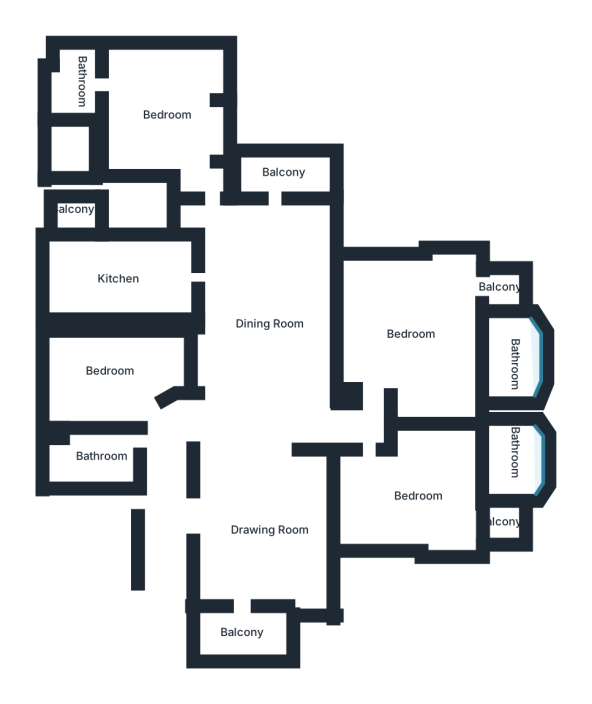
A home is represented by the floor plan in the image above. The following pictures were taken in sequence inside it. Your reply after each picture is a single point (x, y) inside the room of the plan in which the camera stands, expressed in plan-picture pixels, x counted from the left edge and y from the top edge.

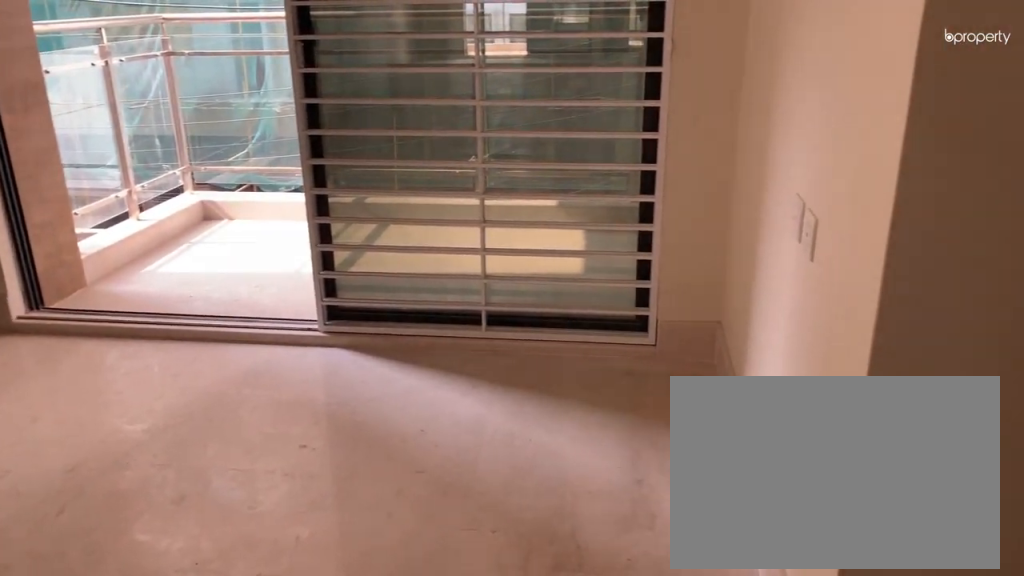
(265, 532)
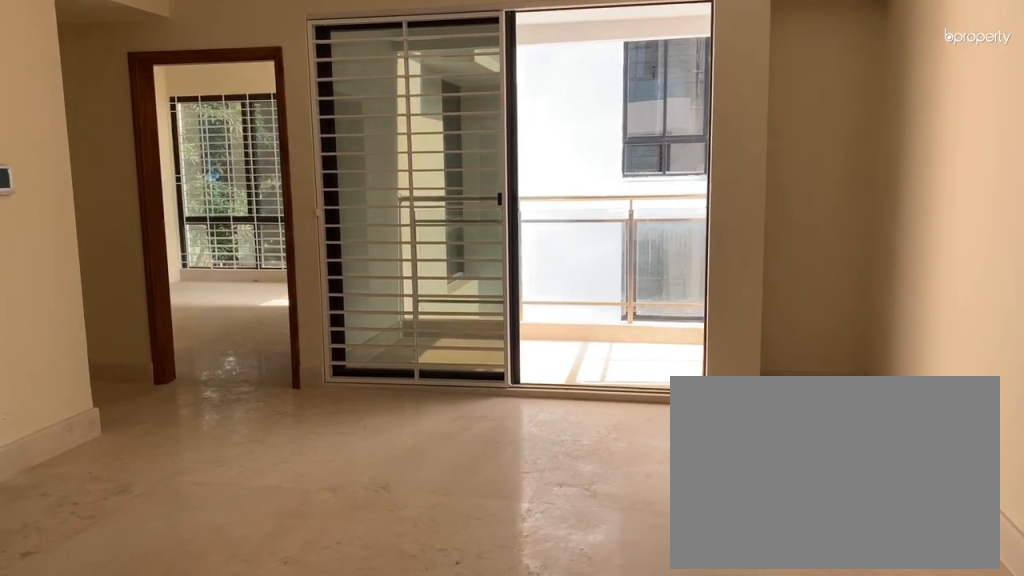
(267, 325)
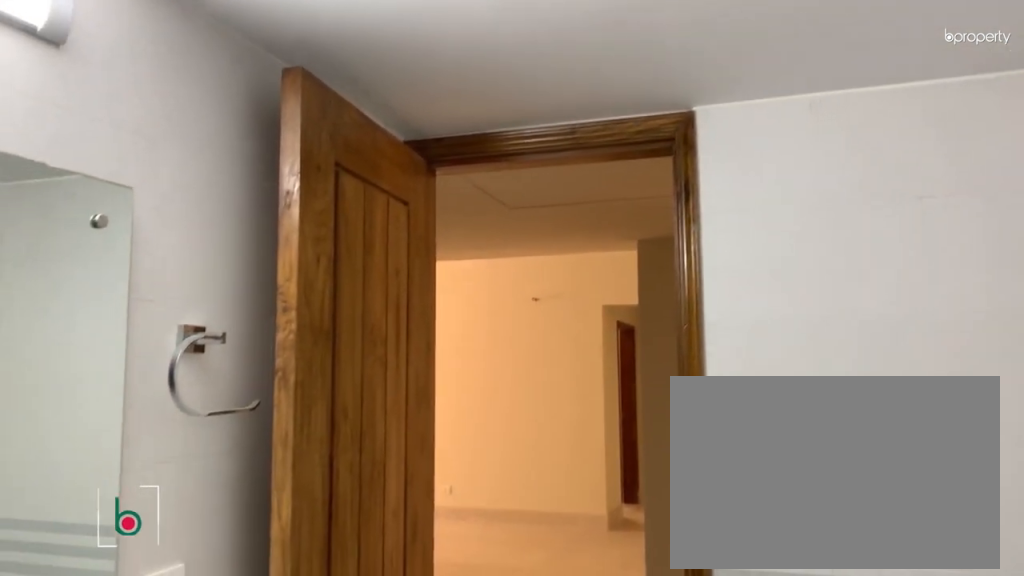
(101, 457)
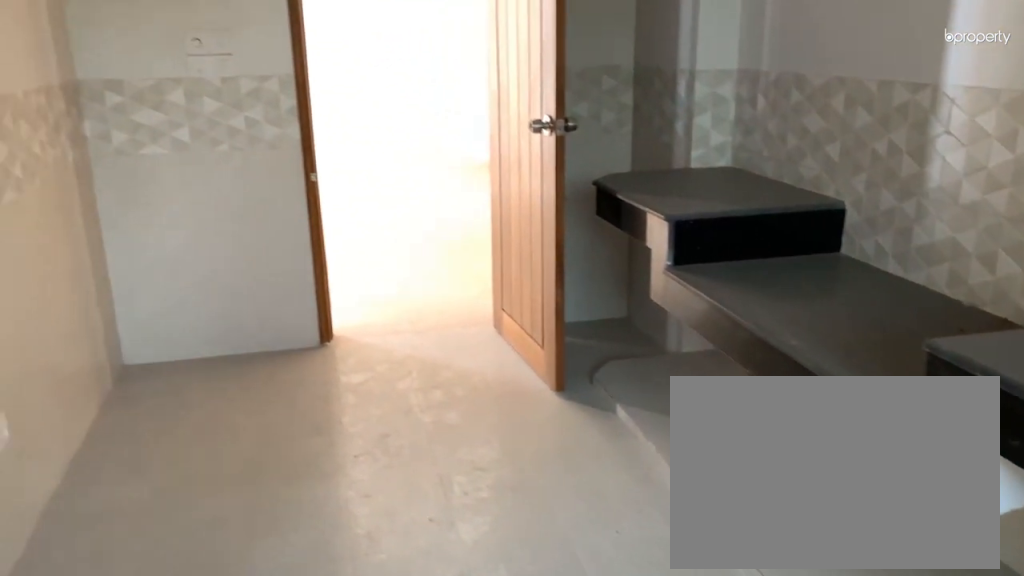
(122, 278)
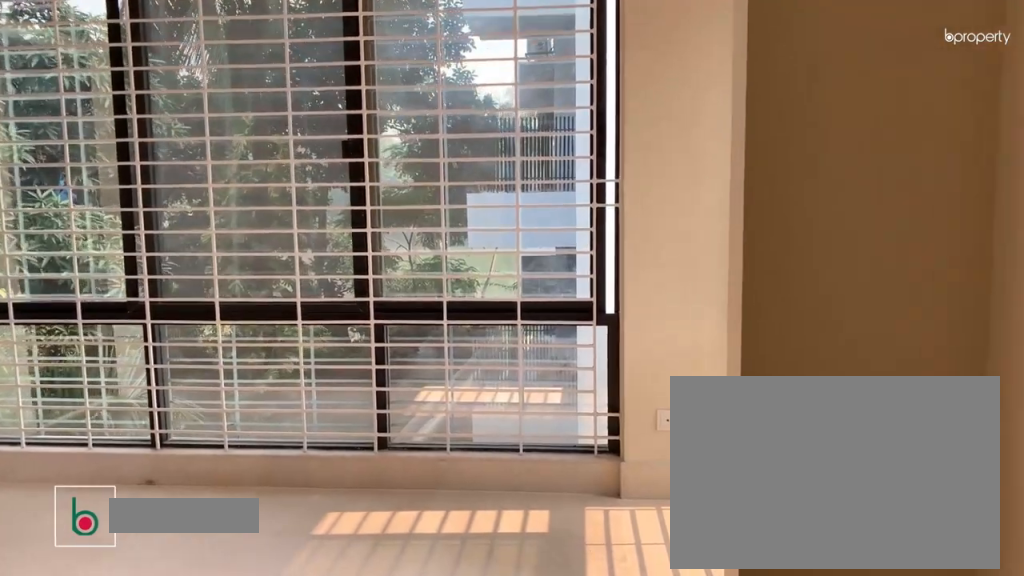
(169, 114)
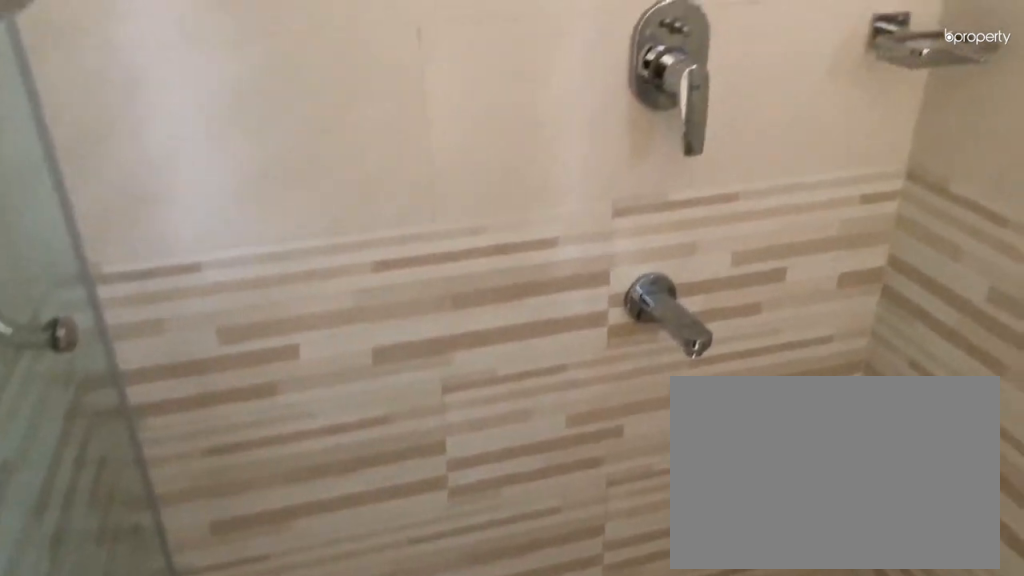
(80, 78)
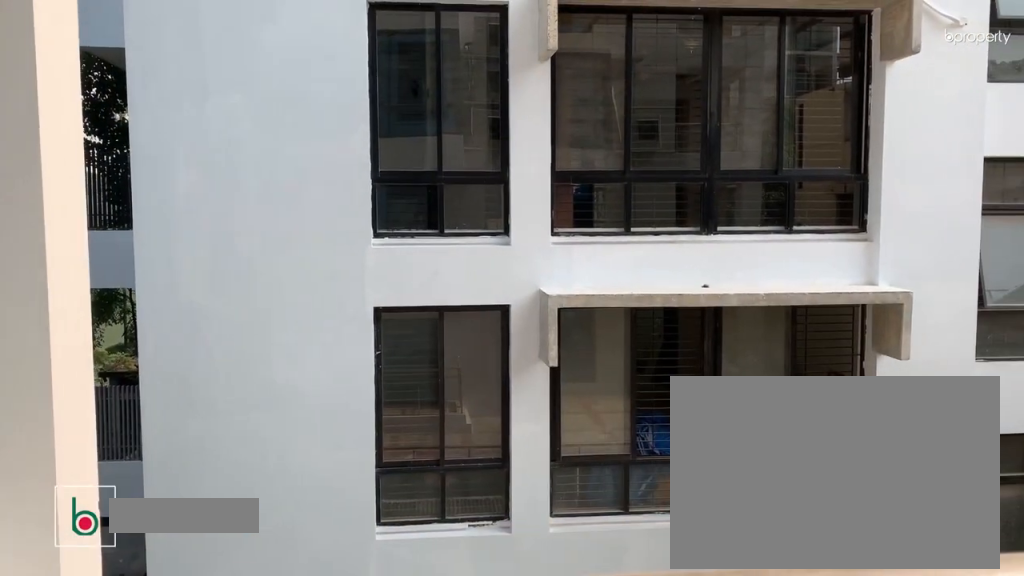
(281, 179)
